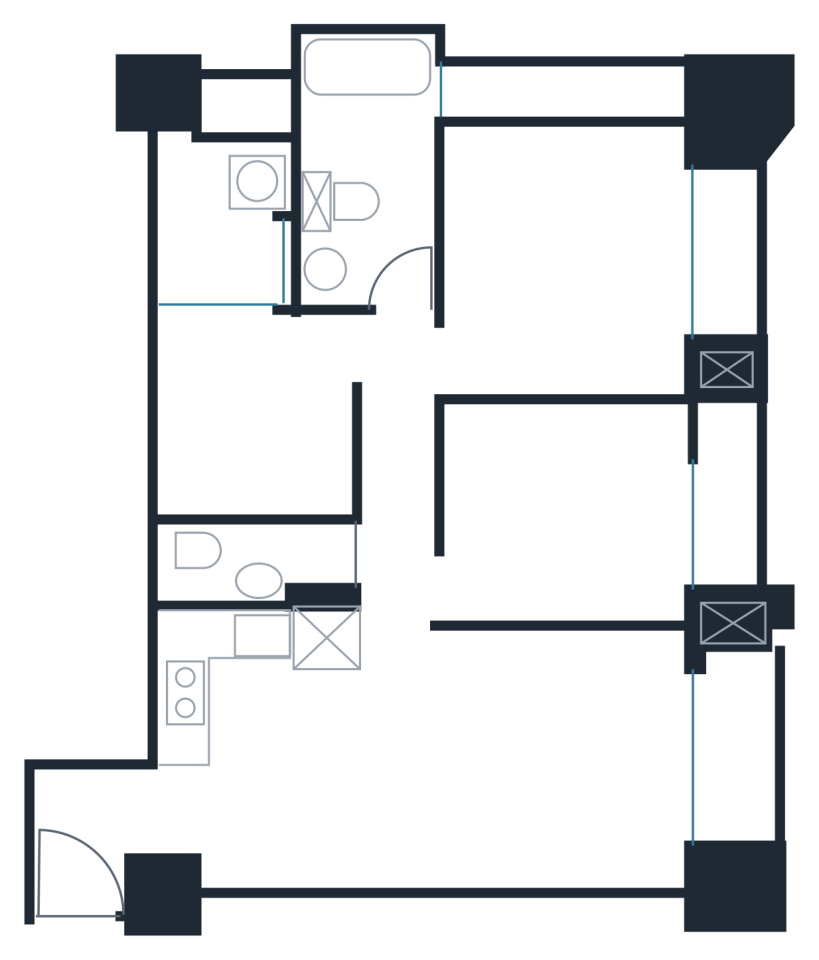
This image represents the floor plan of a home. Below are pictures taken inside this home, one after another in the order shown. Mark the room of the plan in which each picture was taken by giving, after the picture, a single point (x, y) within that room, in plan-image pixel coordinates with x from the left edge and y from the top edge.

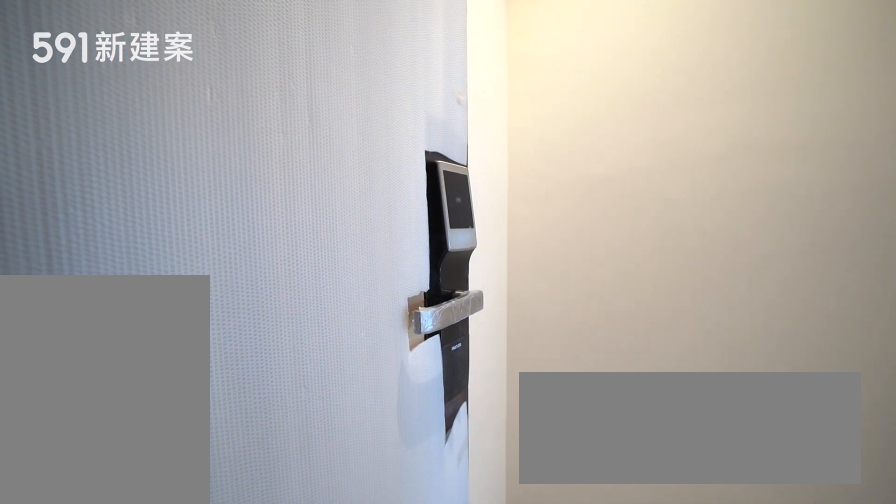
(96, 836)
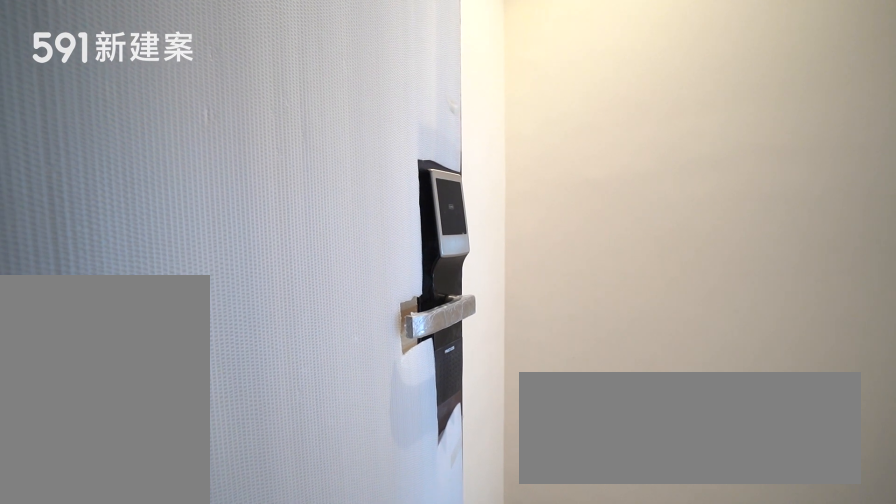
(96, 836)
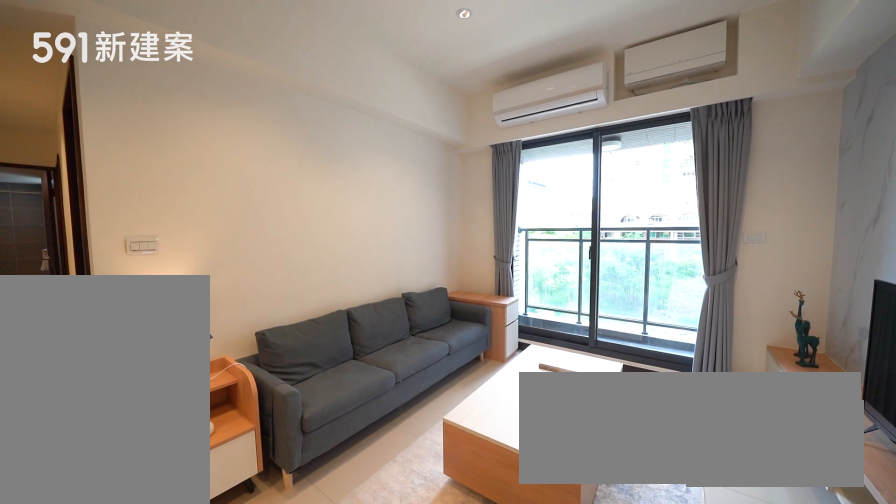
(569, 753)
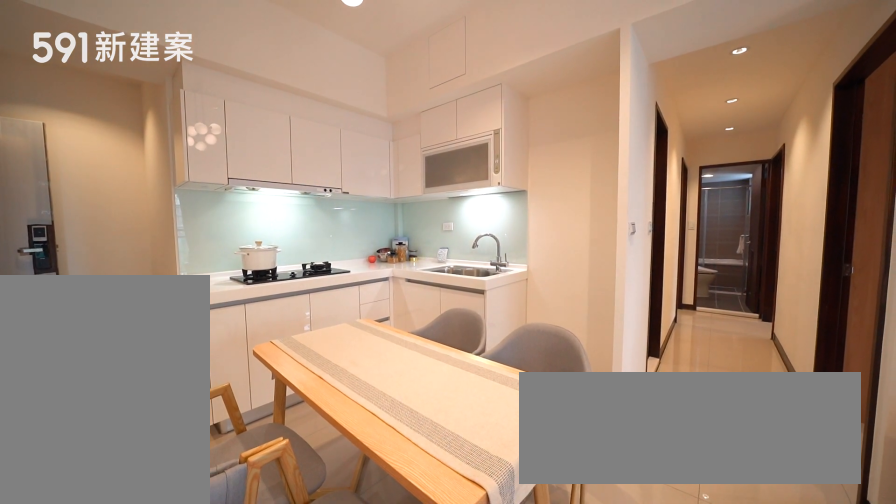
(334, 779)
